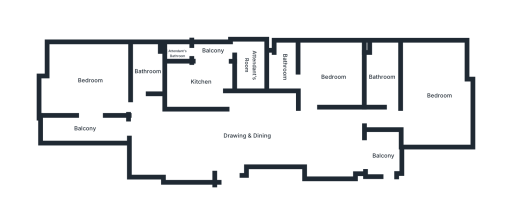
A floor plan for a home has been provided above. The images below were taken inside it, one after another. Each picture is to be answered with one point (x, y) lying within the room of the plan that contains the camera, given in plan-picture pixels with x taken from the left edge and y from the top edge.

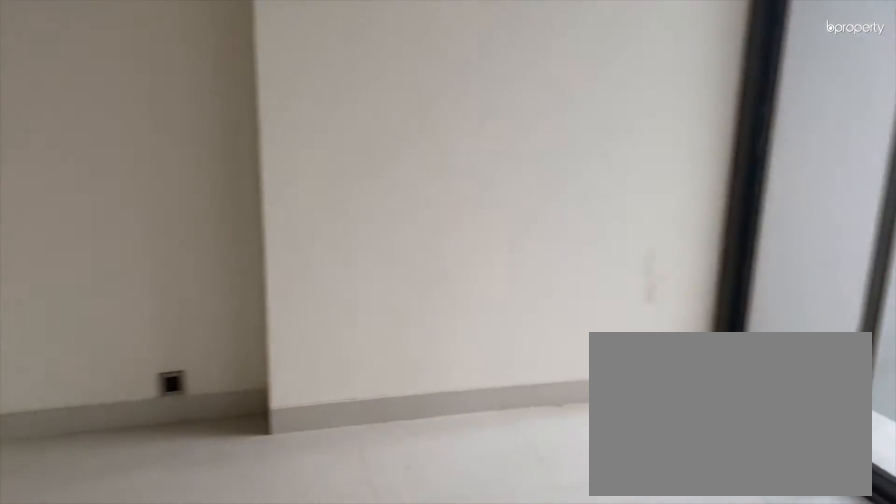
(161, 141)
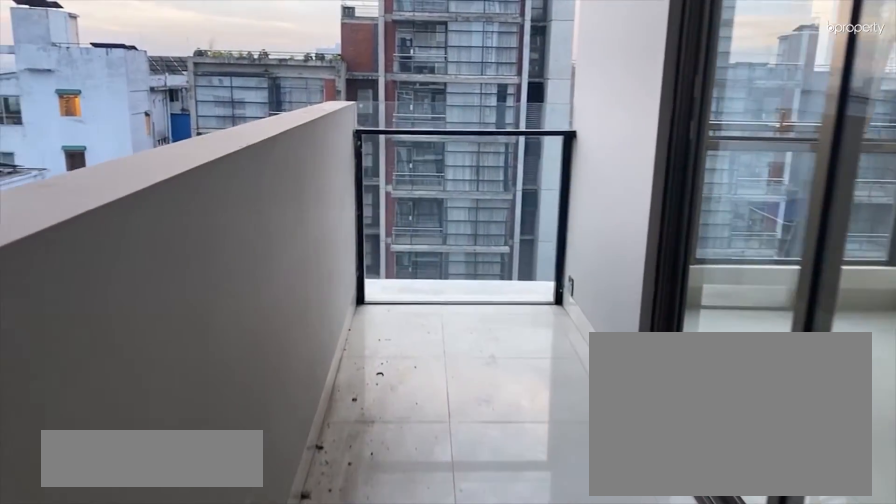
(84, 128)
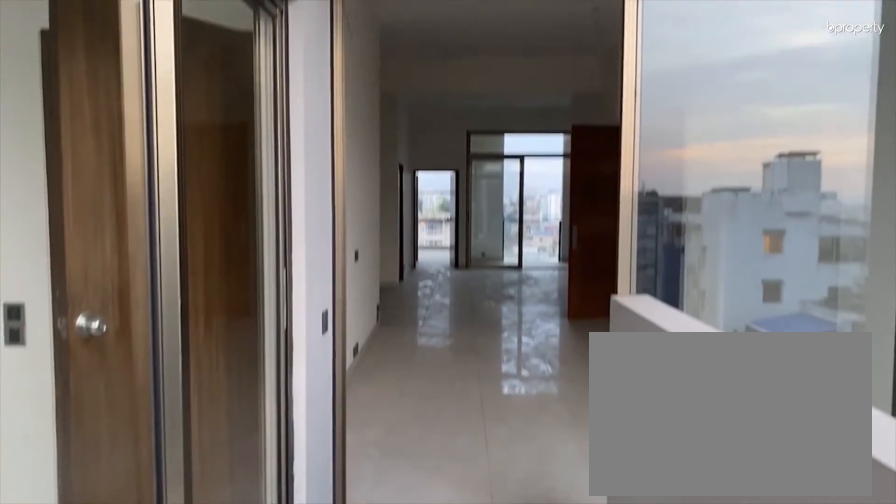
(84, 128)
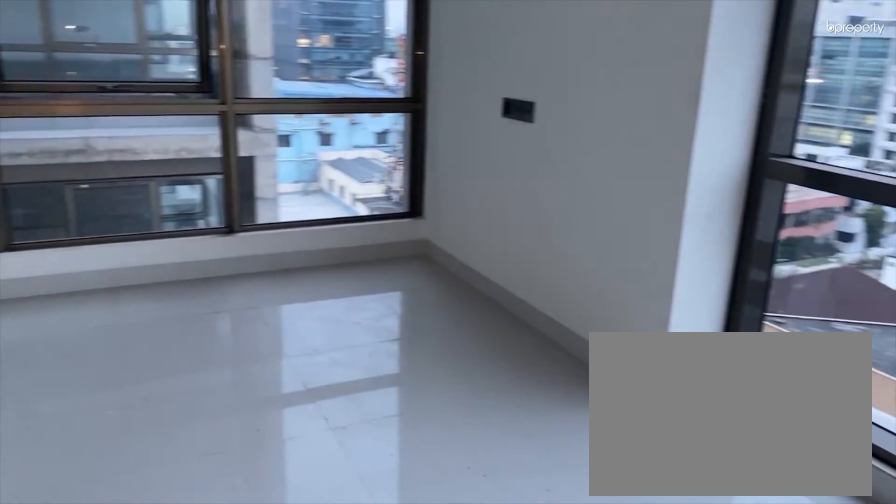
(439, 120)
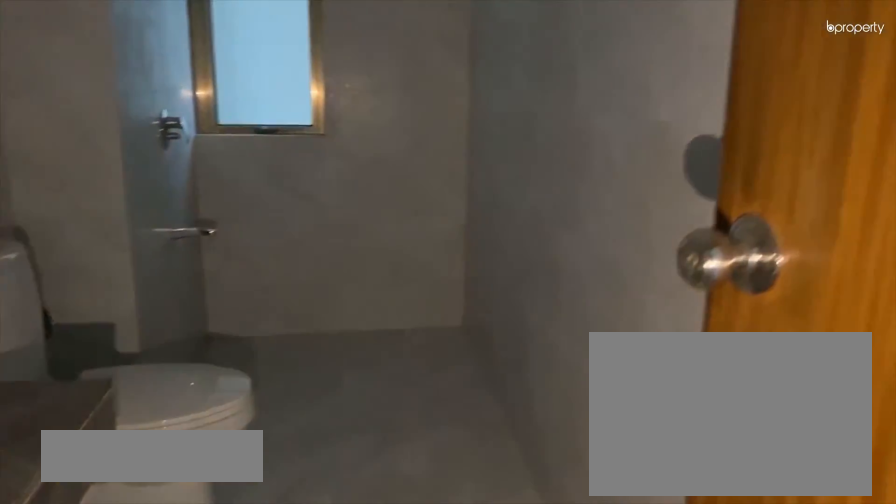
(381, 78)
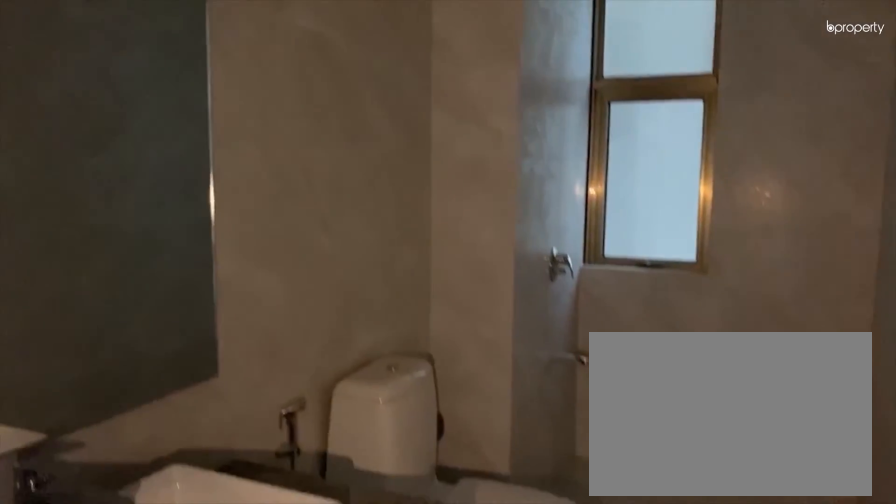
(380, 78)
